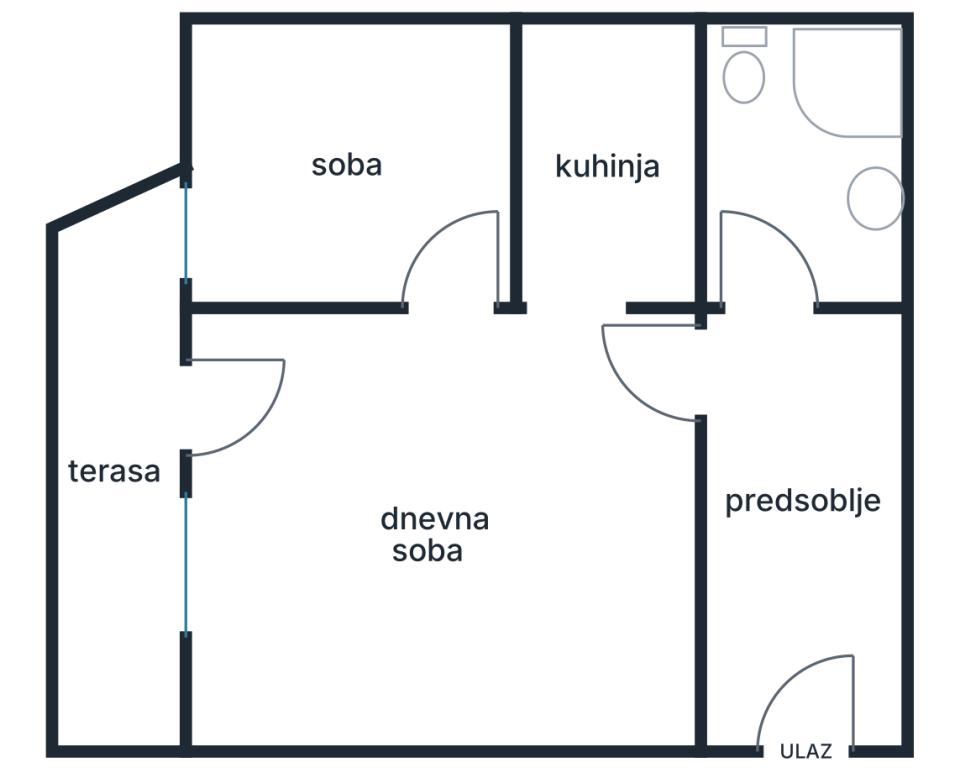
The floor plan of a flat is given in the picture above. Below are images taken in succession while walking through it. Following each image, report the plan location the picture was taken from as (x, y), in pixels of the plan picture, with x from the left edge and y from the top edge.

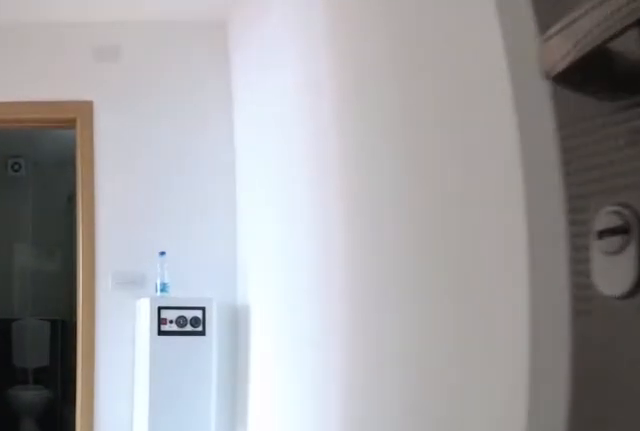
(789, 644)
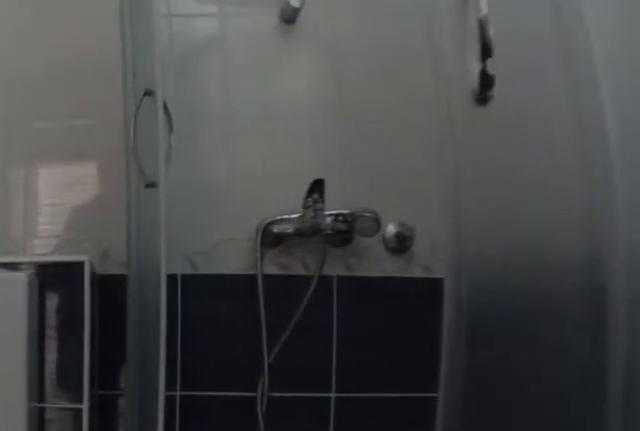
(788, 207)
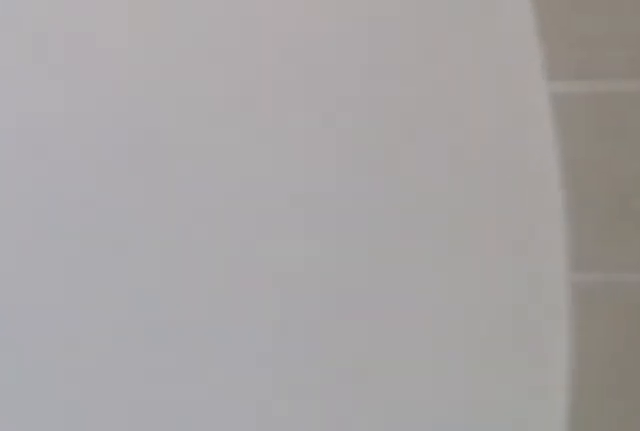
(599, 120)
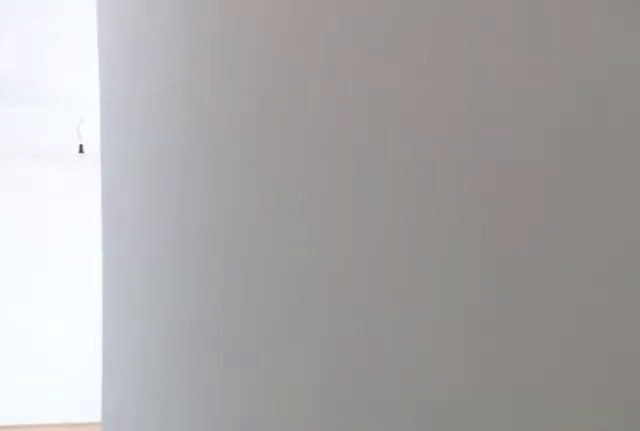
(604, 71)
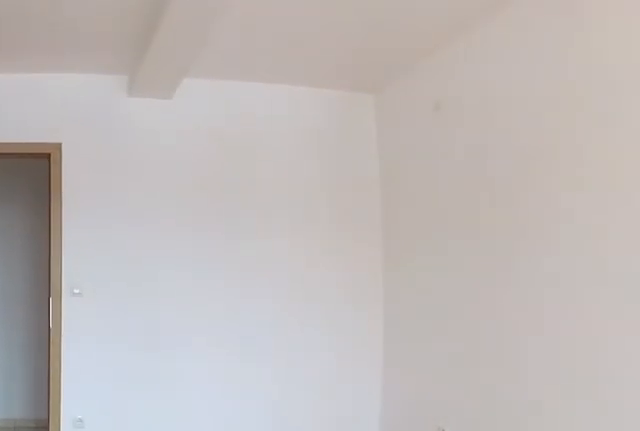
(211, 399)
